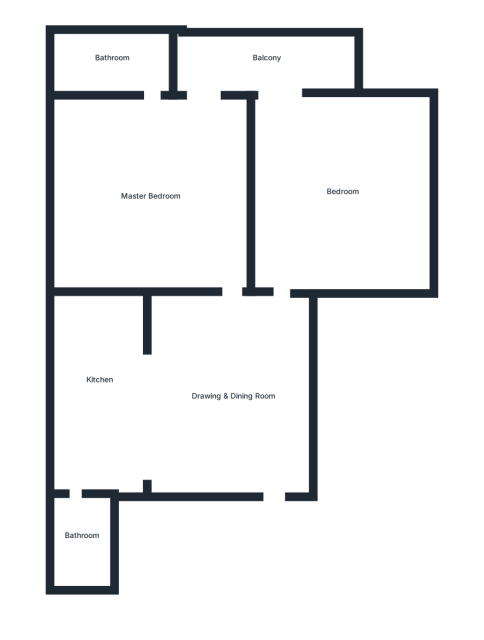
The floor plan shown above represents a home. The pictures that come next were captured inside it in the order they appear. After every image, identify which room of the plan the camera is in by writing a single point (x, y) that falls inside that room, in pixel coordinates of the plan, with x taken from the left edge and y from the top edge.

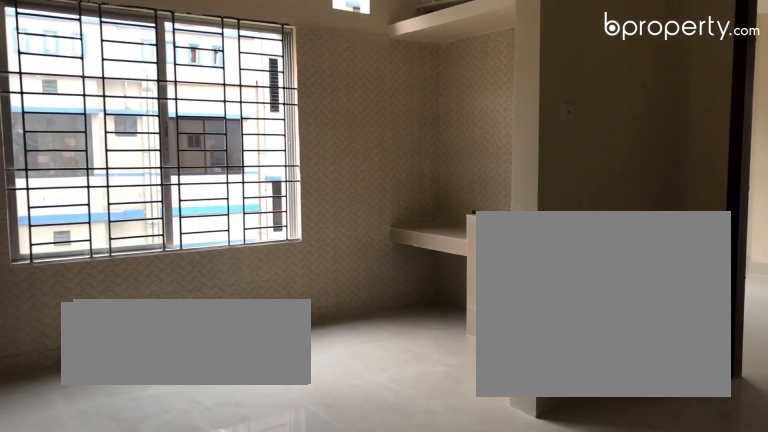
(220, 384)
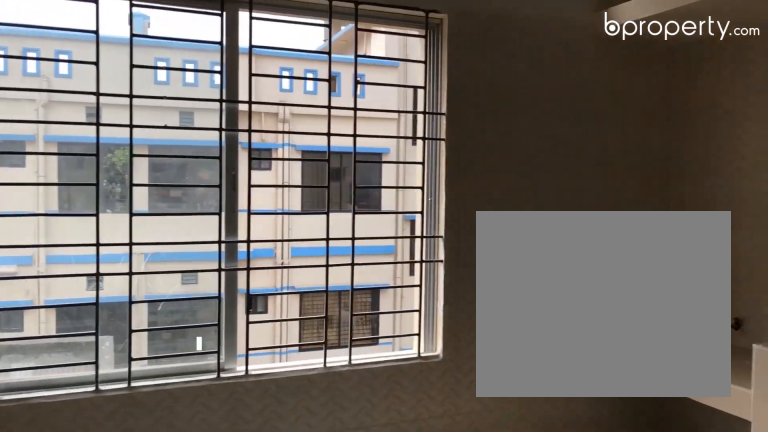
(96, 377)
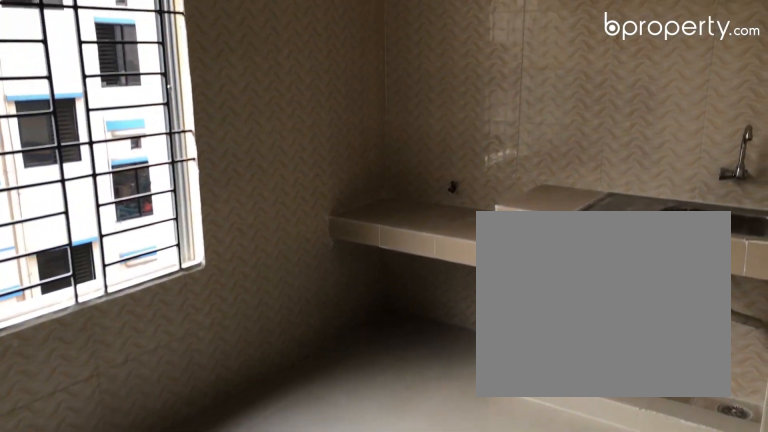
(96, 377)
